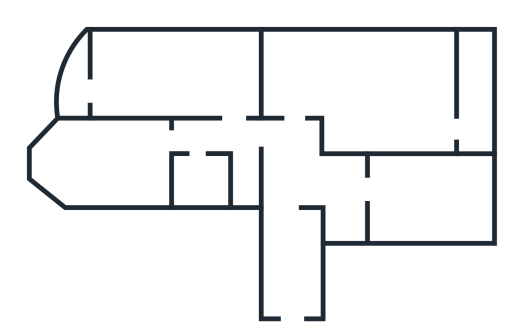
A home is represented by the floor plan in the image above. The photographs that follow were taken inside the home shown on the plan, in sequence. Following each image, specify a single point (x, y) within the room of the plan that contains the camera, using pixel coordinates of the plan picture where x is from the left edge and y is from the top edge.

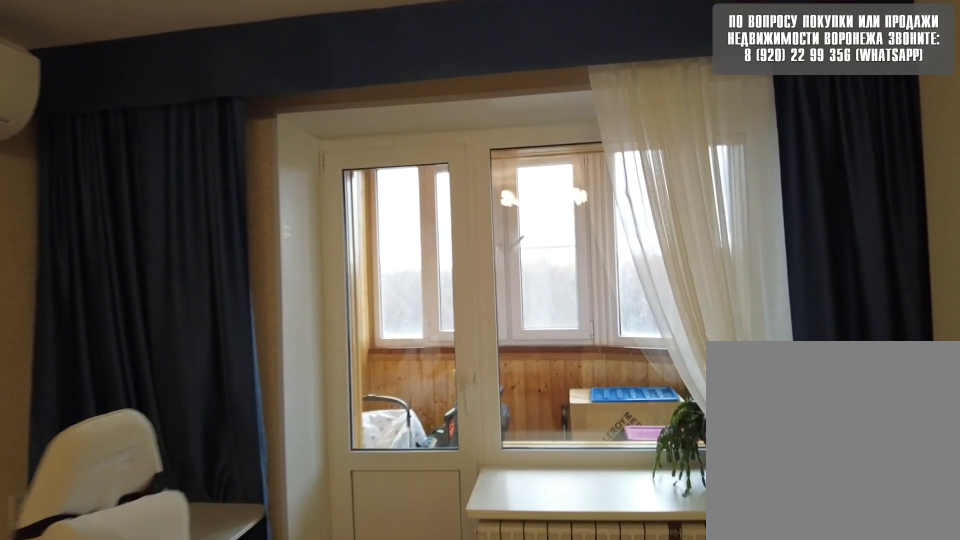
(210, 80)
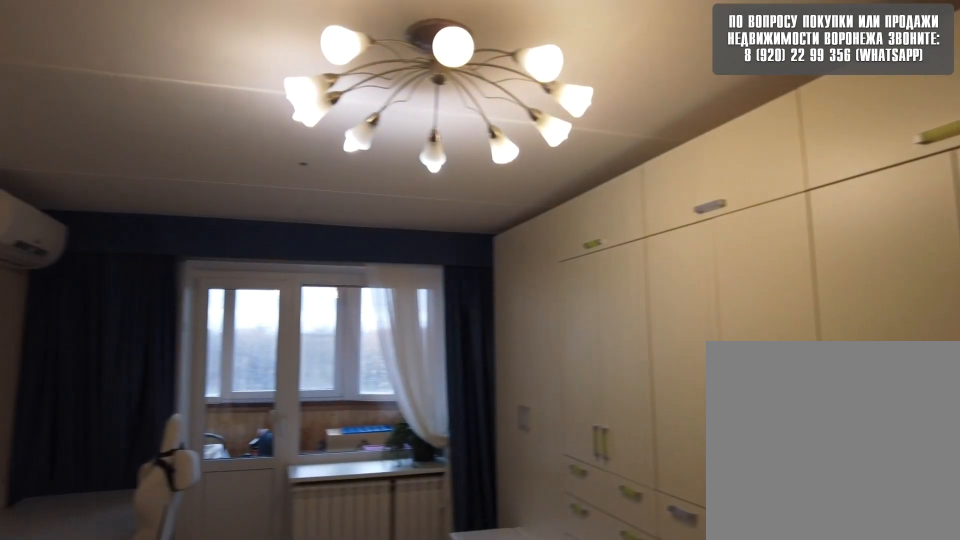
(210, 80)
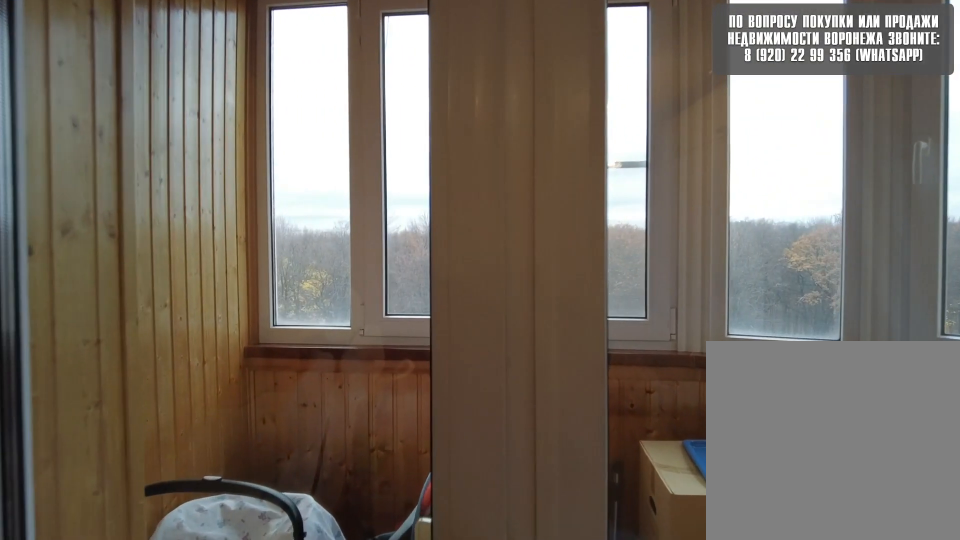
(124, 83)
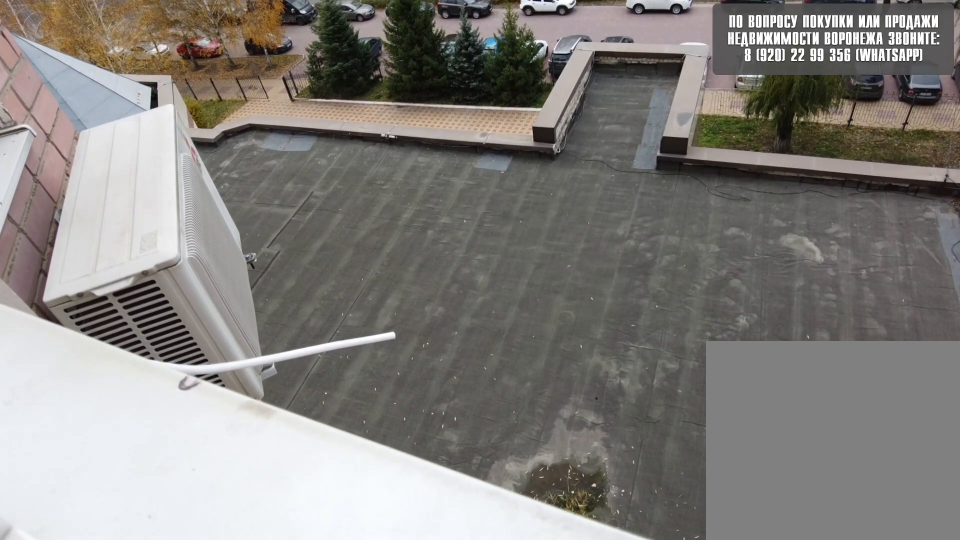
(79, 85)
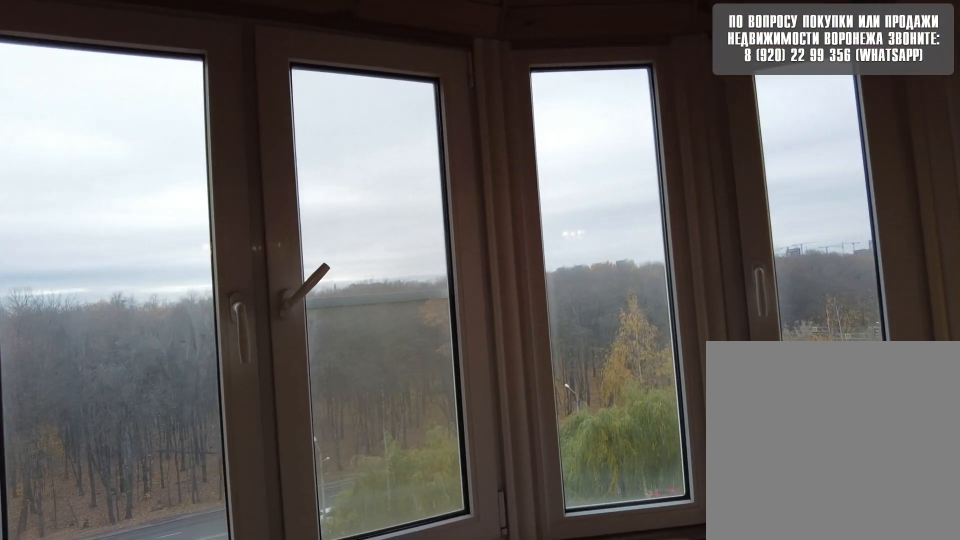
(79, 85)
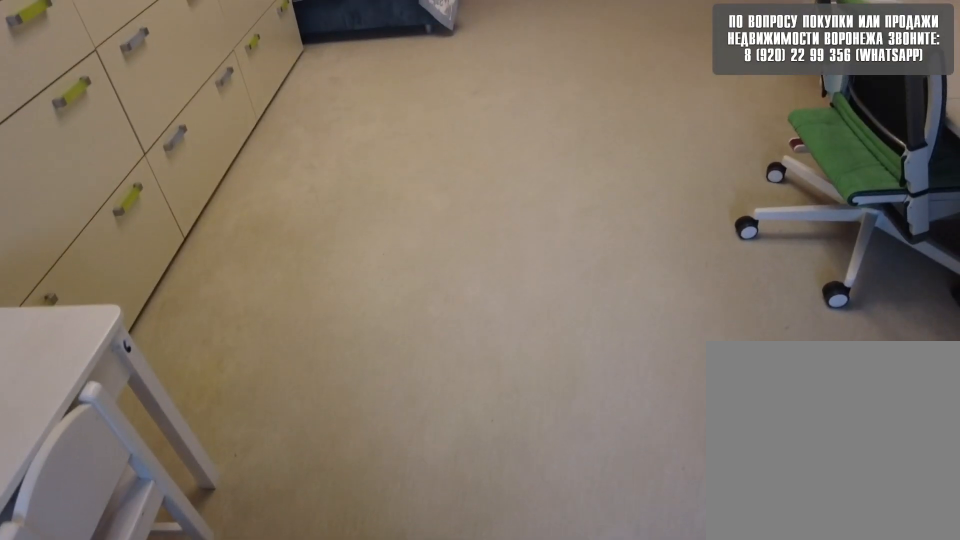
(118, 89)
